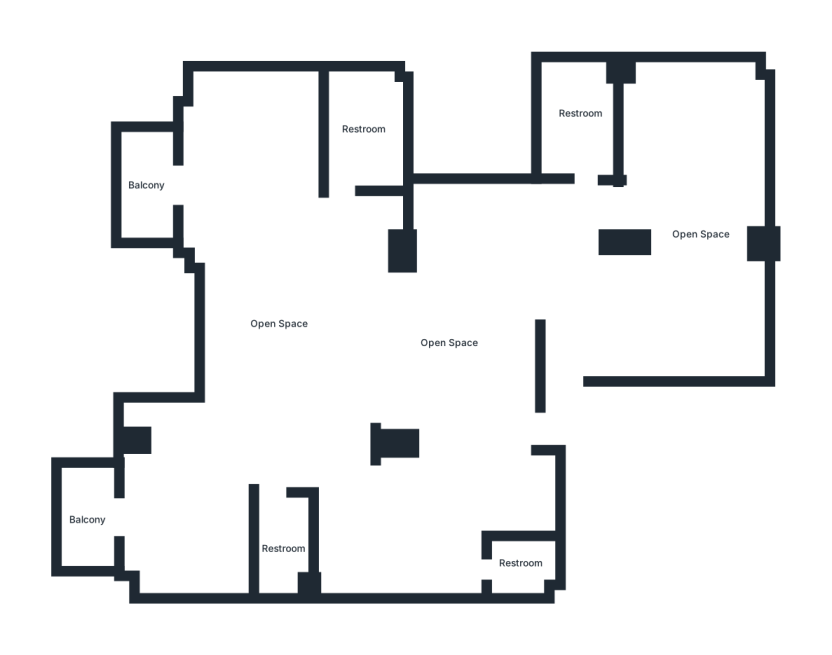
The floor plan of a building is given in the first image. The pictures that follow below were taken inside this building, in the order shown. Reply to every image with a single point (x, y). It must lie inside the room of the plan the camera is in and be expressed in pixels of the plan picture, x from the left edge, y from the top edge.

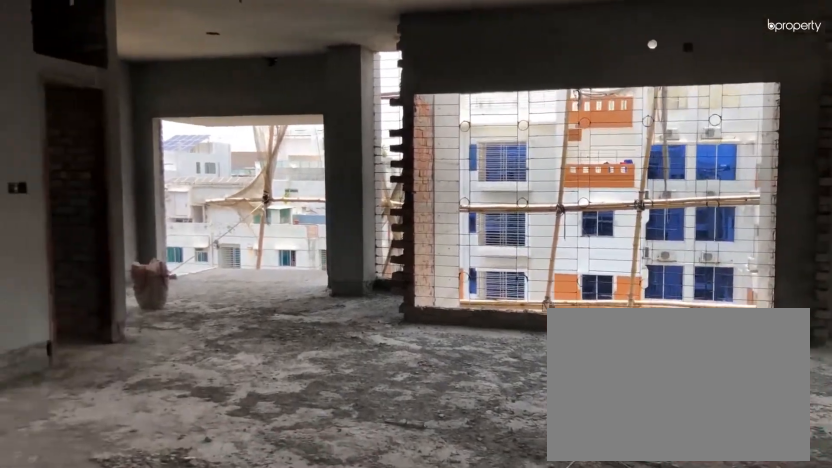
(425, 341)
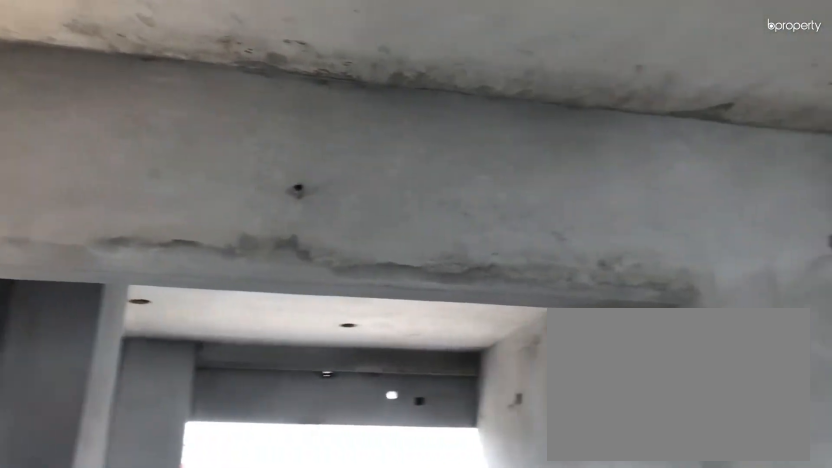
(392, 349)
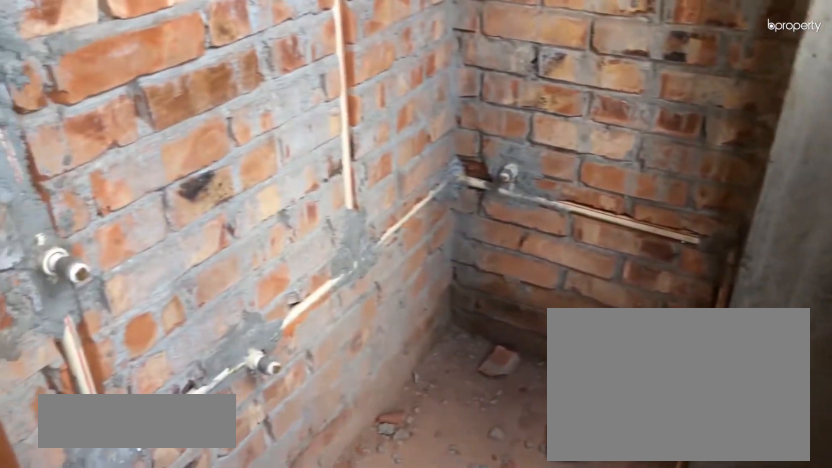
(520, 565)
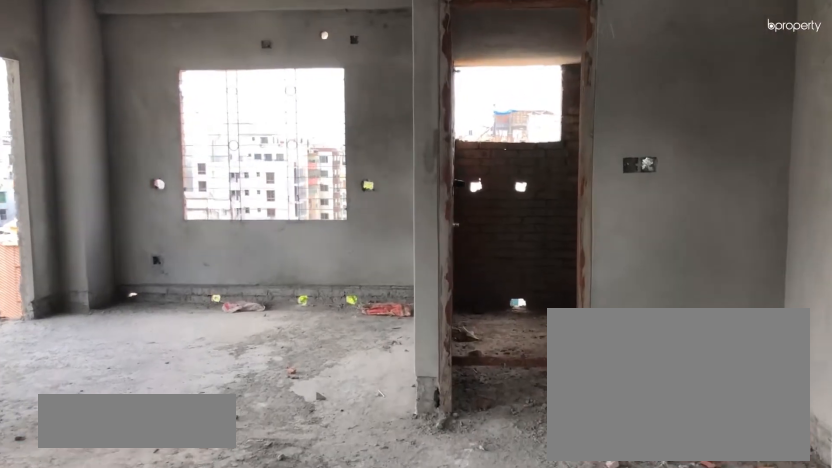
(283, 336)
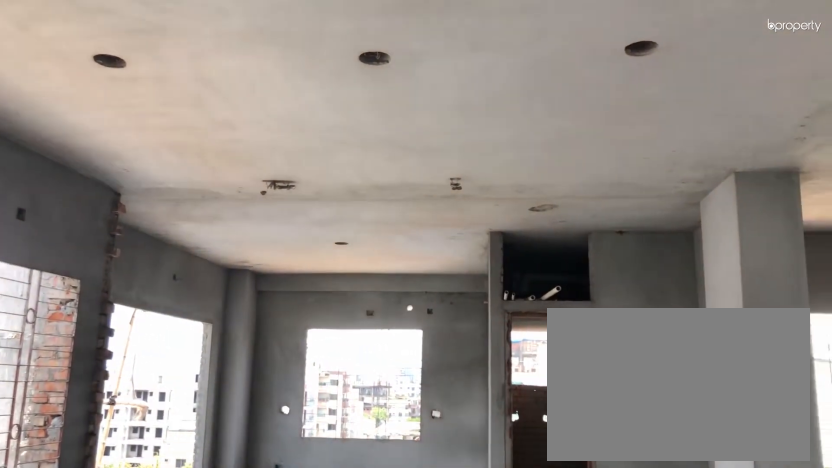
(283, 336)
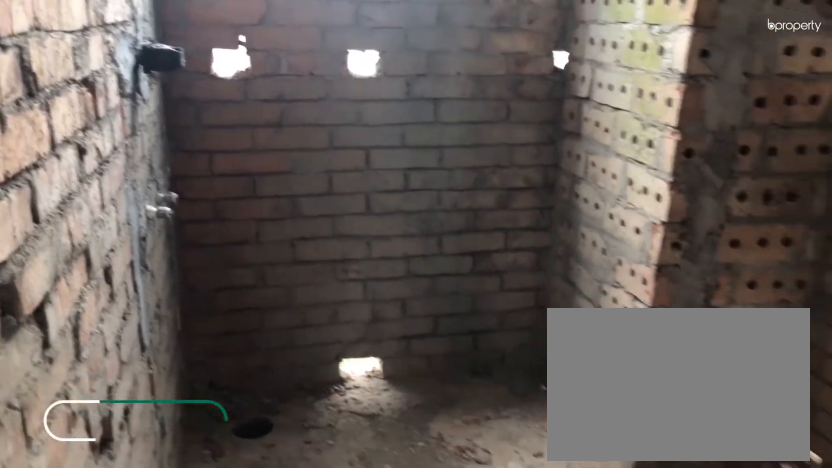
(365, 134)
